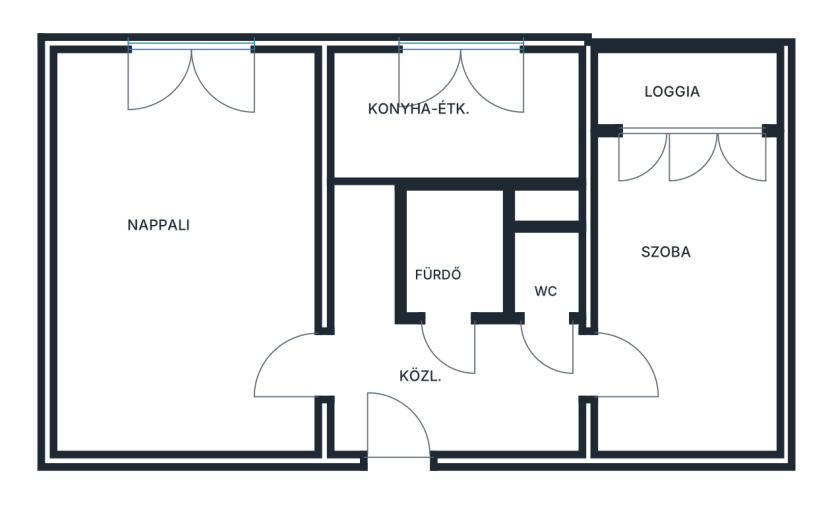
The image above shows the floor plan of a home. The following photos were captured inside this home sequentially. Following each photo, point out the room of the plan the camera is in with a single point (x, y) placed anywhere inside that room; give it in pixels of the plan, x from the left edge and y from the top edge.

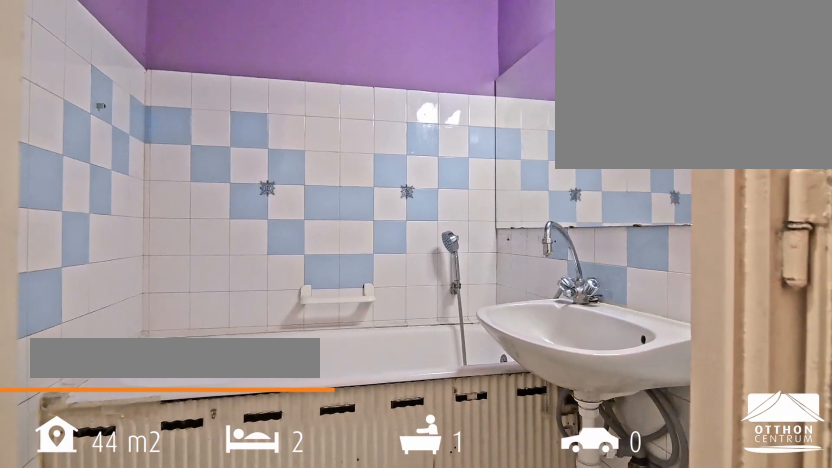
(462, 225)
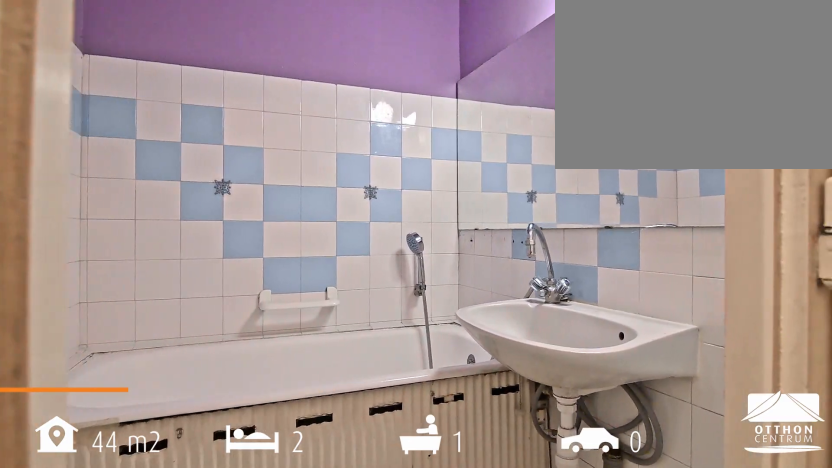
(462, 225)
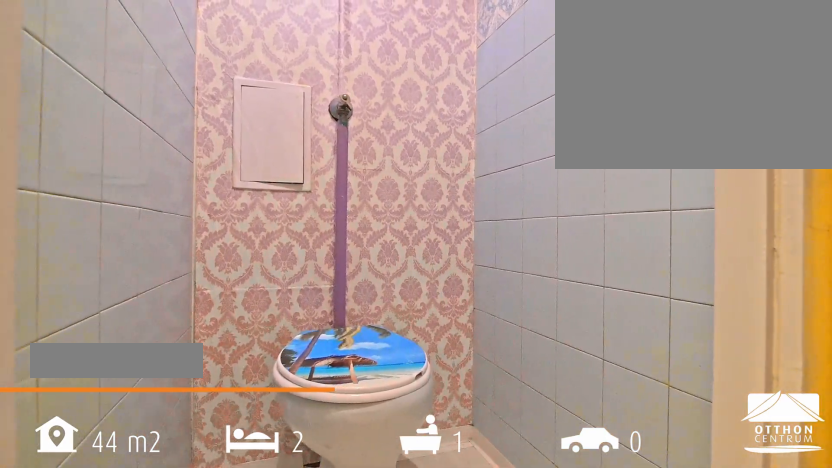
(545, 263)
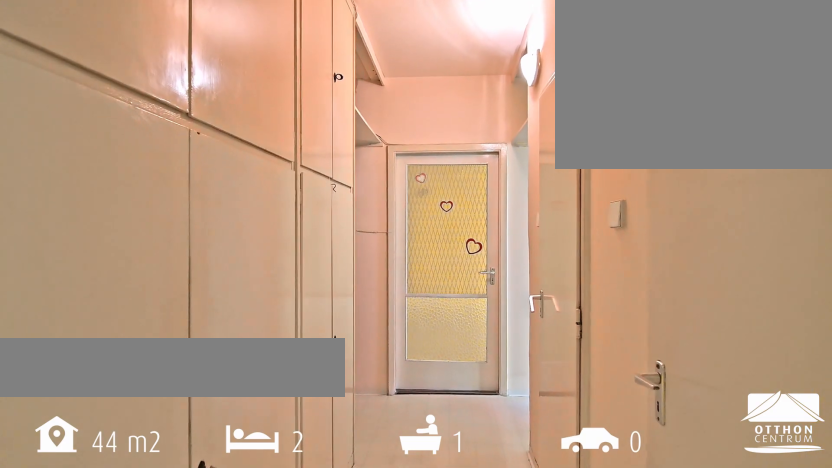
(455, 411)
